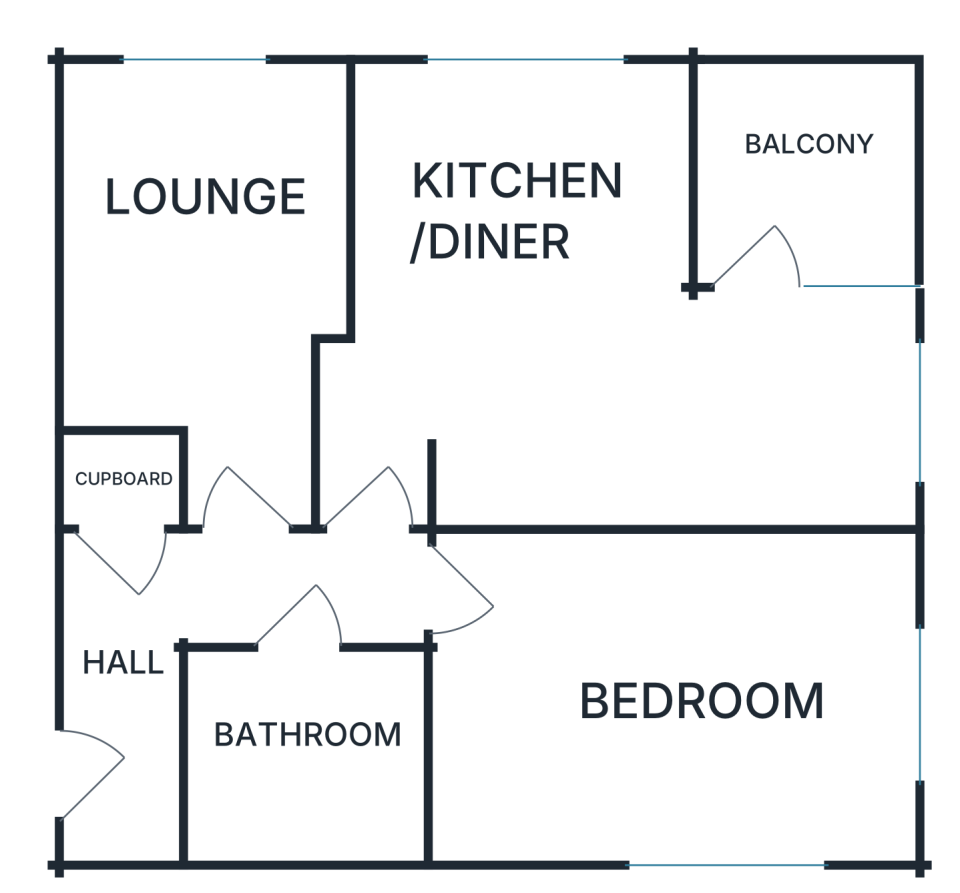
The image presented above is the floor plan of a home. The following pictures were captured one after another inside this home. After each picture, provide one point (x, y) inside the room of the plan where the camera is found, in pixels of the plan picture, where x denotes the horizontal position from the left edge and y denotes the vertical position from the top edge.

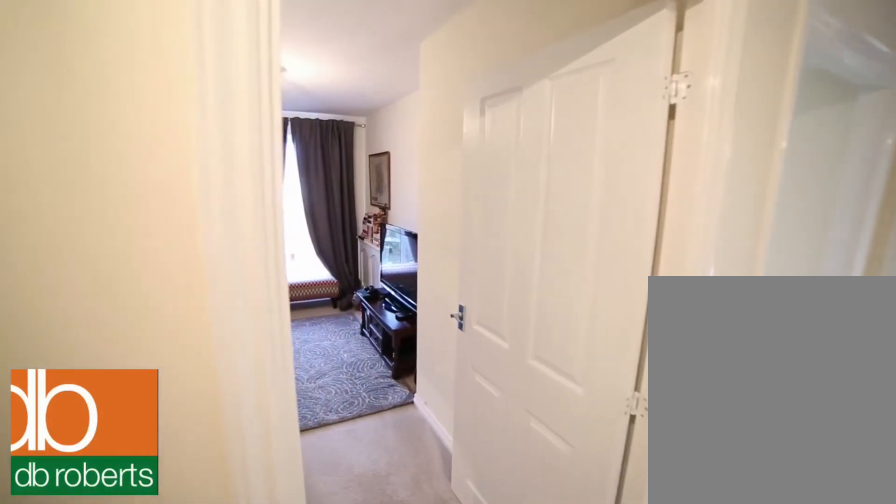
(228, 633)
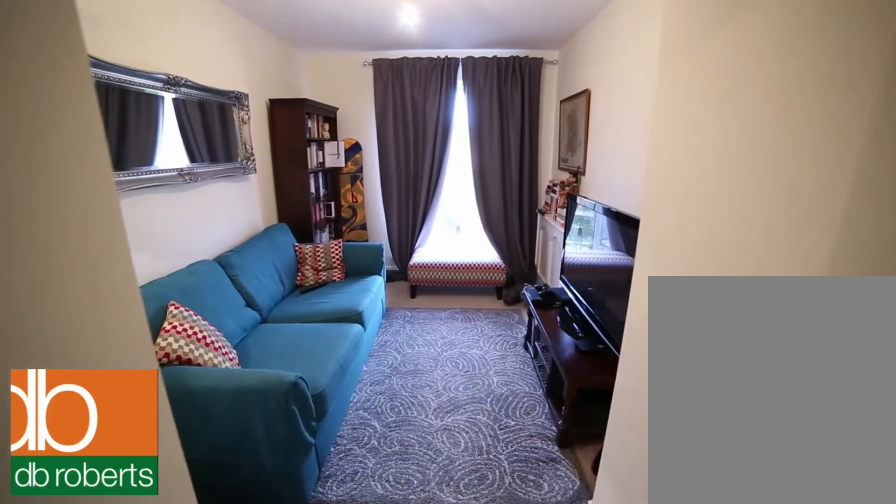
(206, 263)
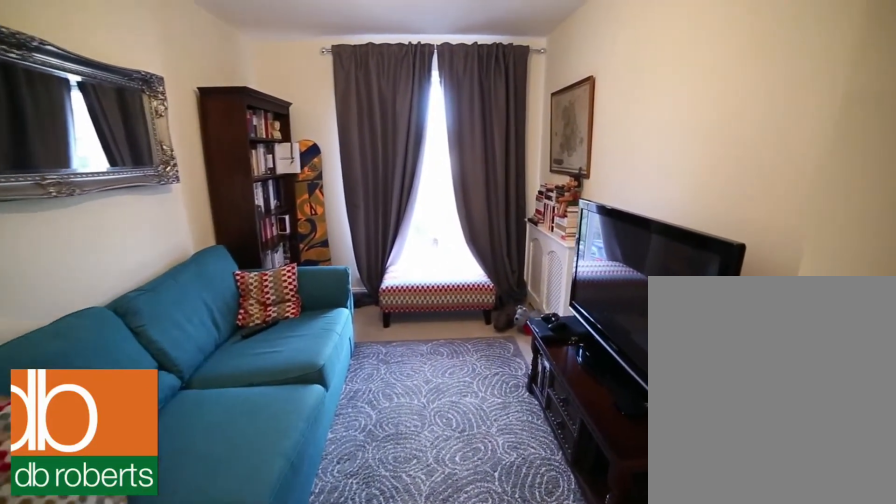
(206, 263)
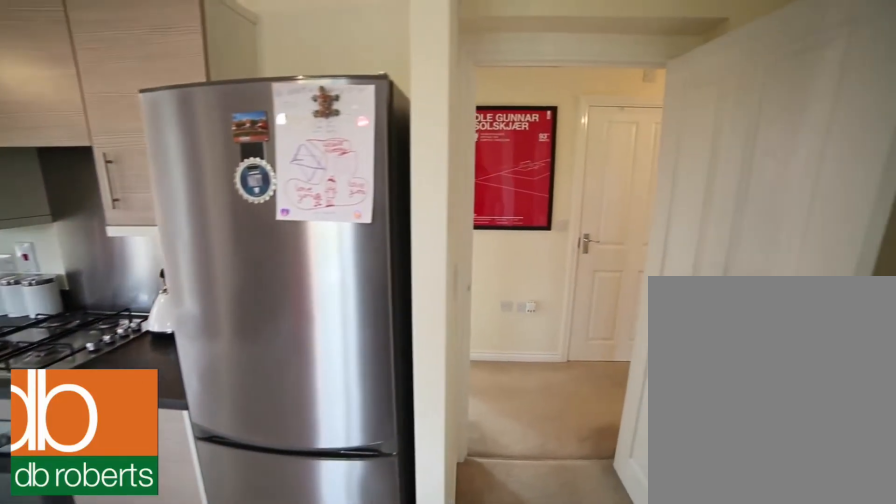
(608, 341)
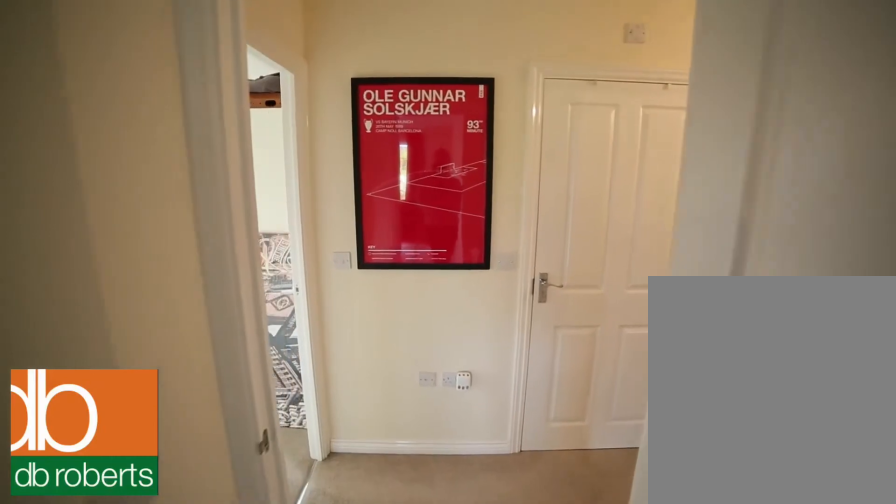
(228, 633)
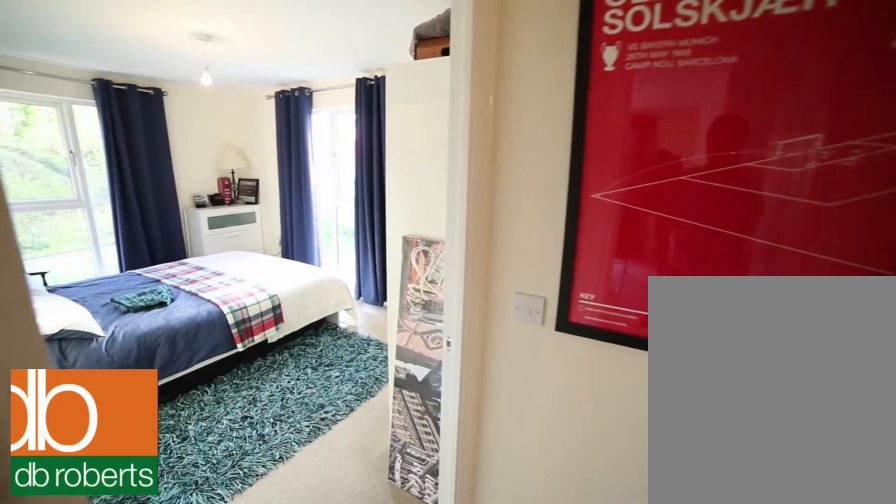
(228, 633)
